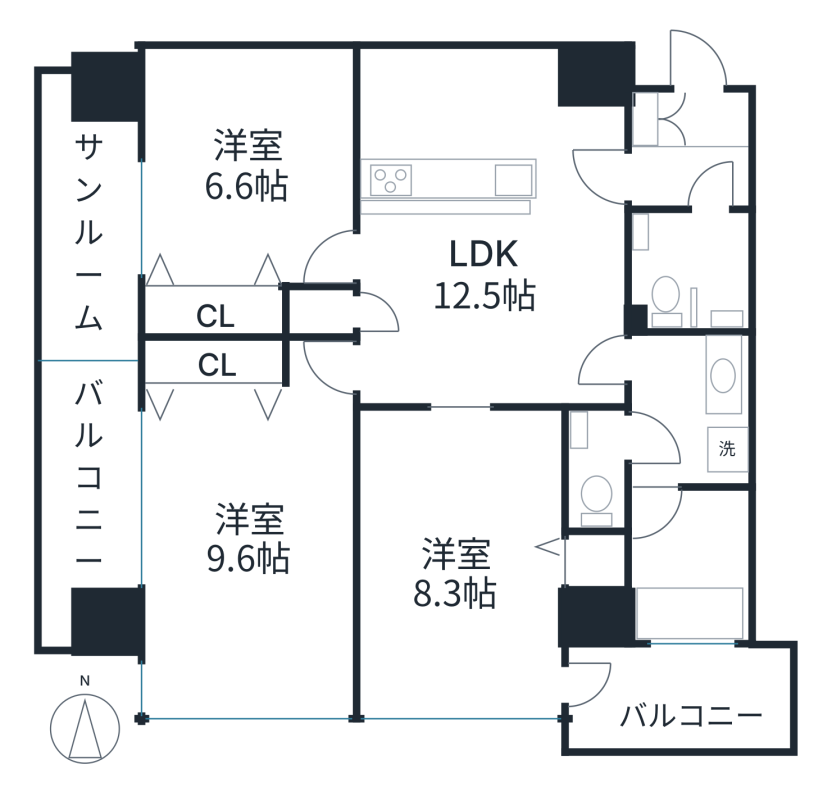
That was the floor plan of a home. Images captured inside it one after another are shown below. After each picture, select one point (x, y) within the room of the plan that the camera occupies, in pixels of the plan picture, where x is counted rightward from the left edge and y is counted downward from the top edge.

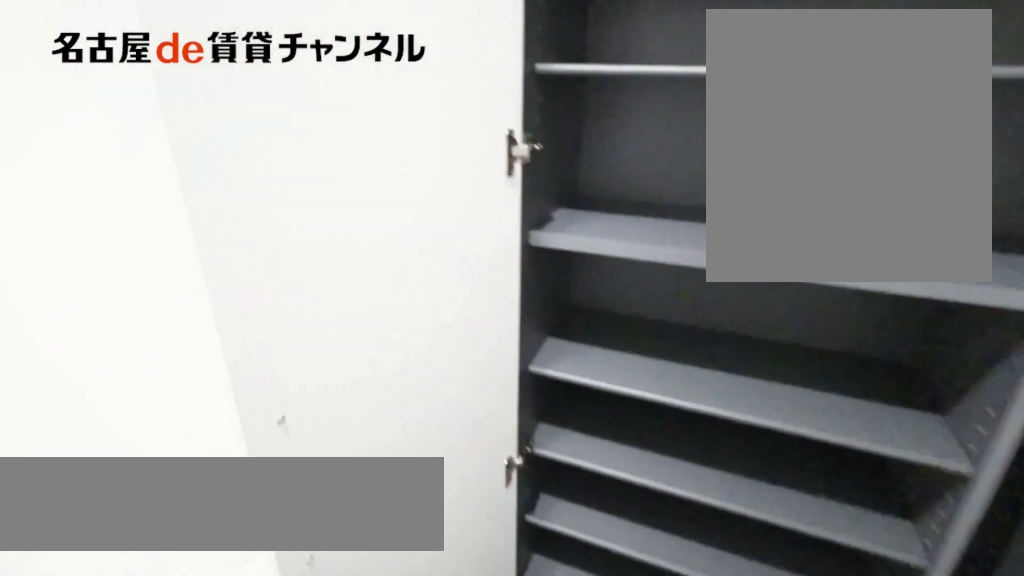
(693, 115)
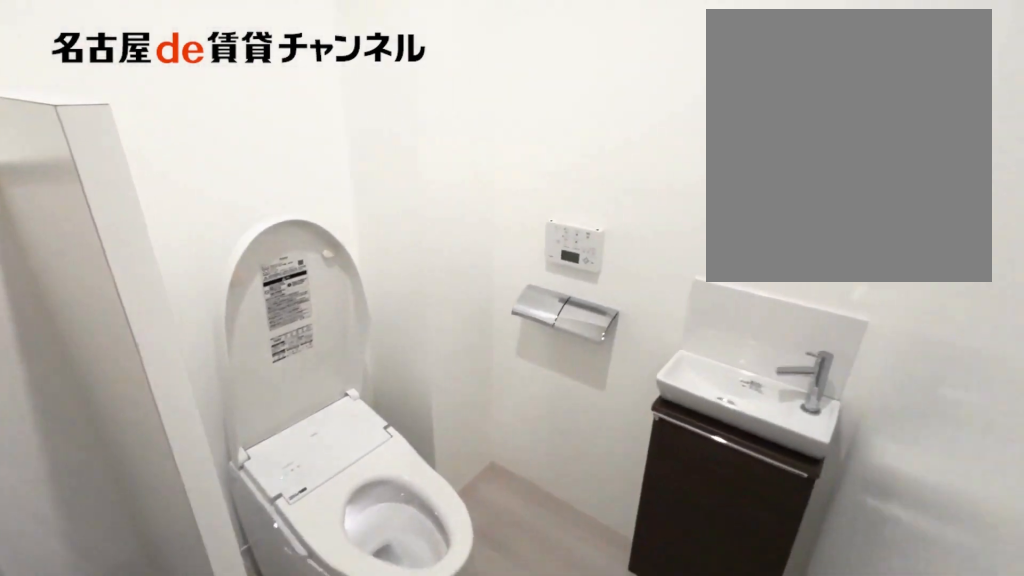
(690, 266)
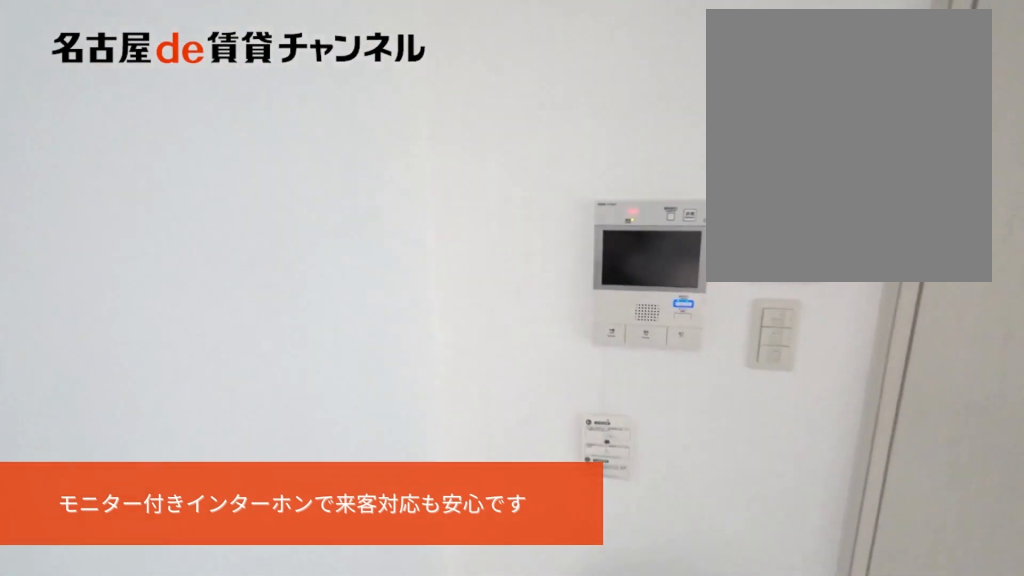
(500, 128)
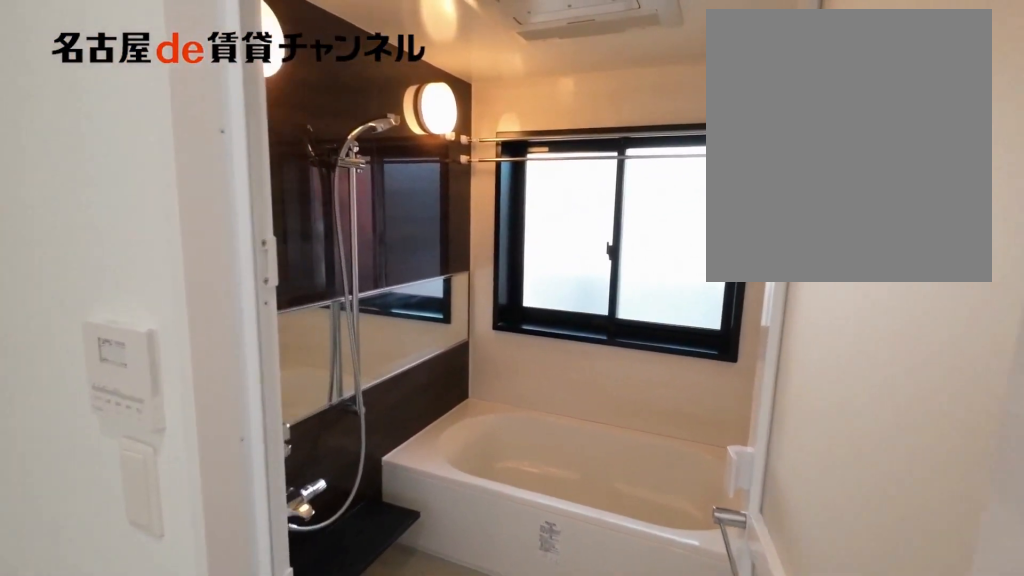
(690, 565)
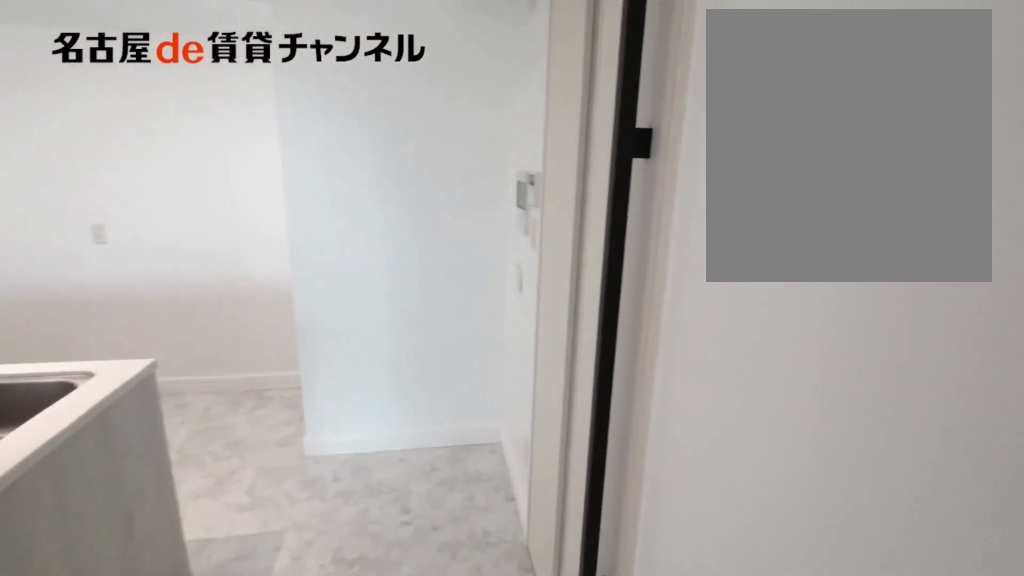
(492, 225)
